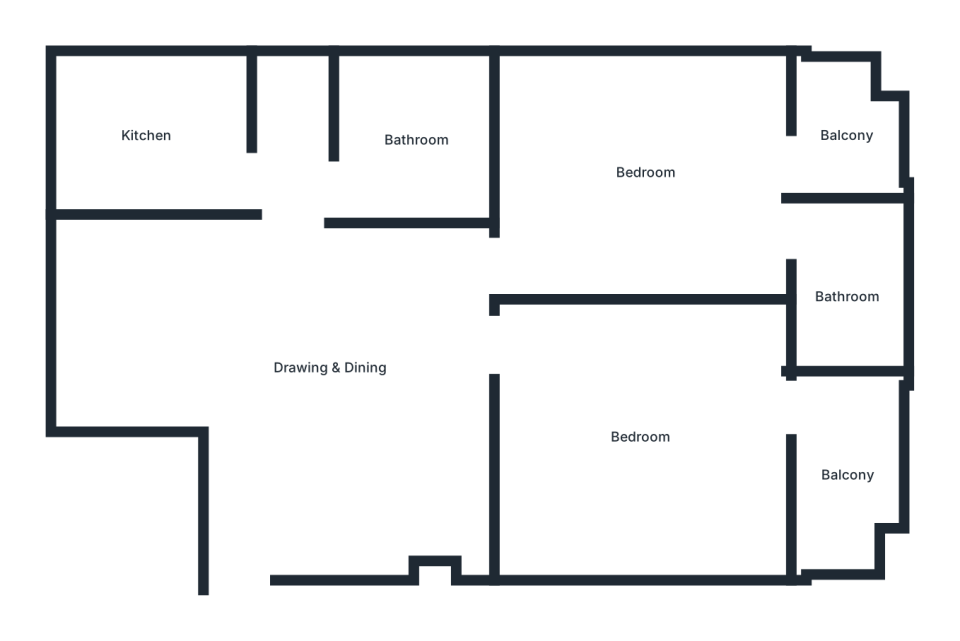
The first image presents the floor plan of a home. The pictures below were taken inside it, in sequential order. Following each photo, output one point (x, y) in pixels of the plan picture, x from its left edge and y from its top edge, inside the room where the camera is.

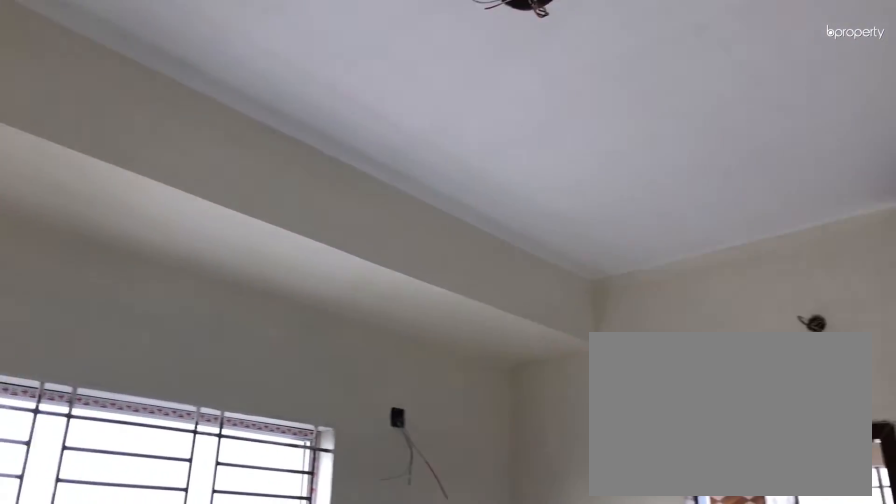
(645, 173)
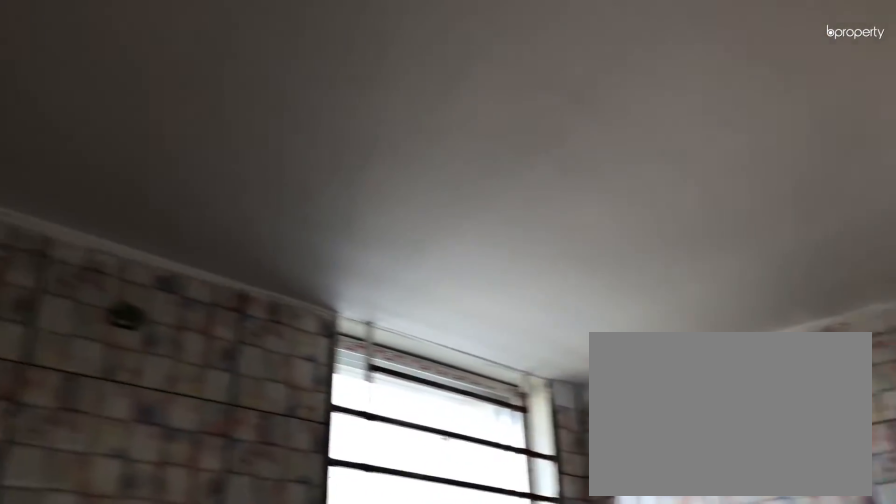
(847, 298)
